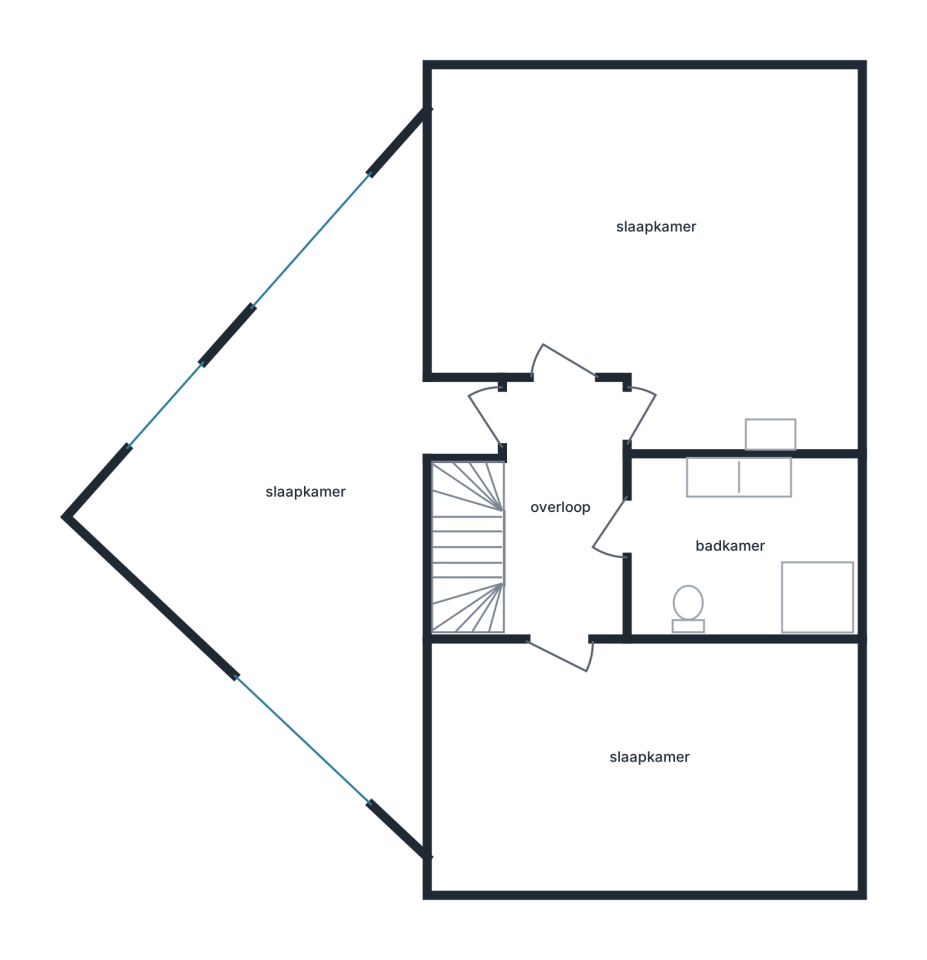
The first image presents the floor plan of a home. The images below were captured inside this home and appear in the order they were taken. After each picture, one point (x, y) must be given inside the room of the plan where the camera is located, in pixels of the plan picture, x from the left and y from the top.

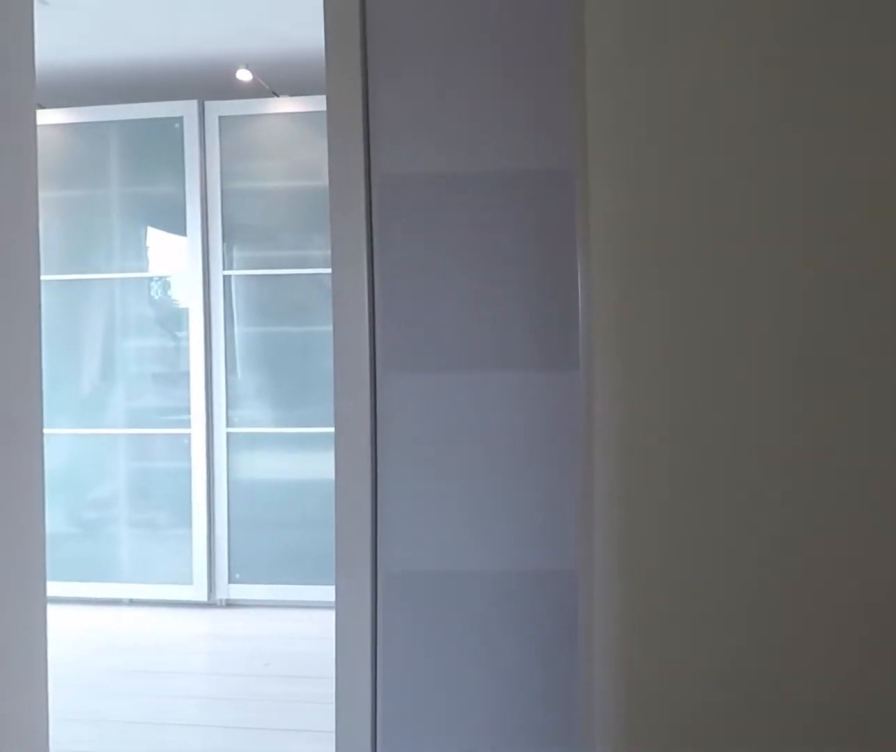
(605, 600)
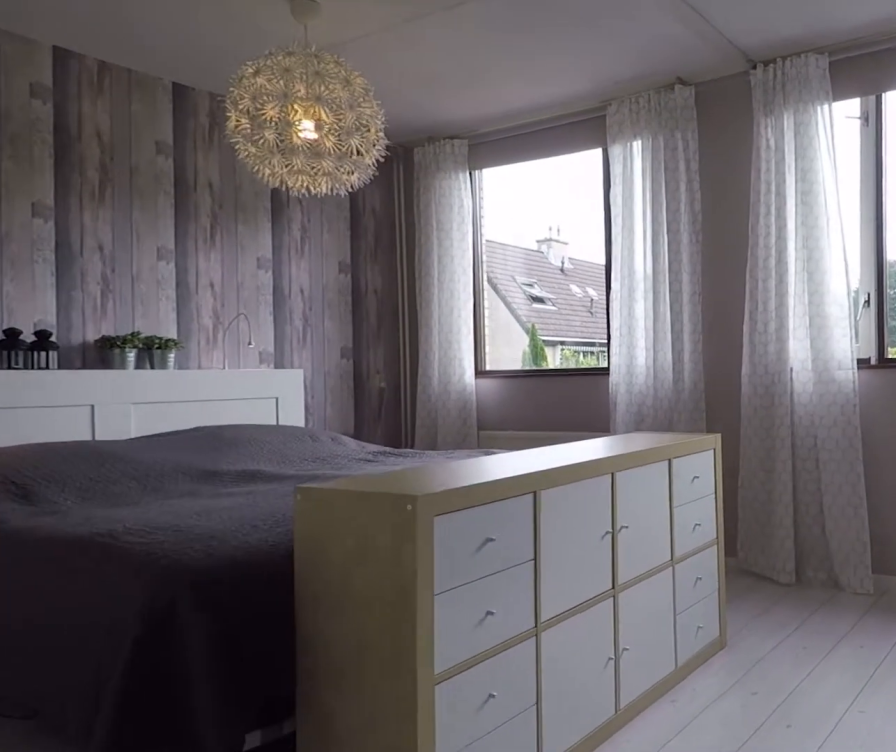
(851, 262)
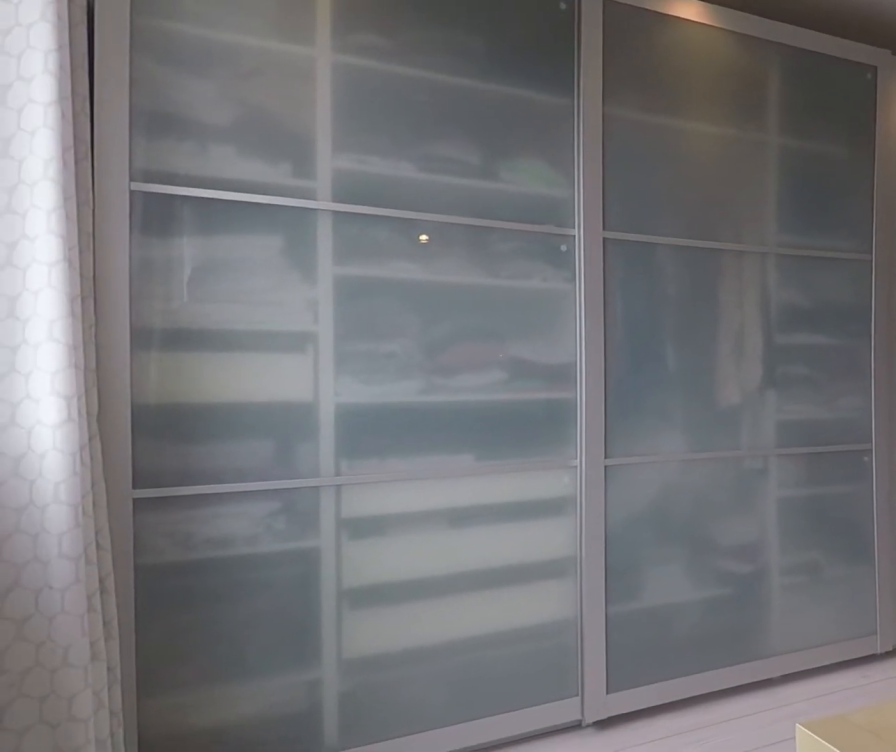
(851, 262)
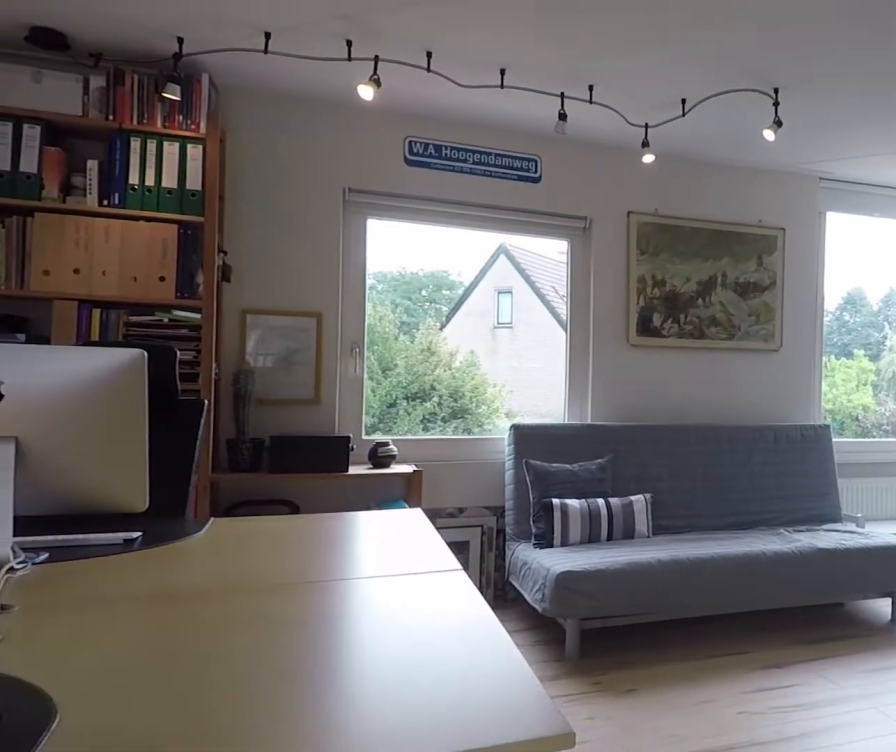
(321, 656)
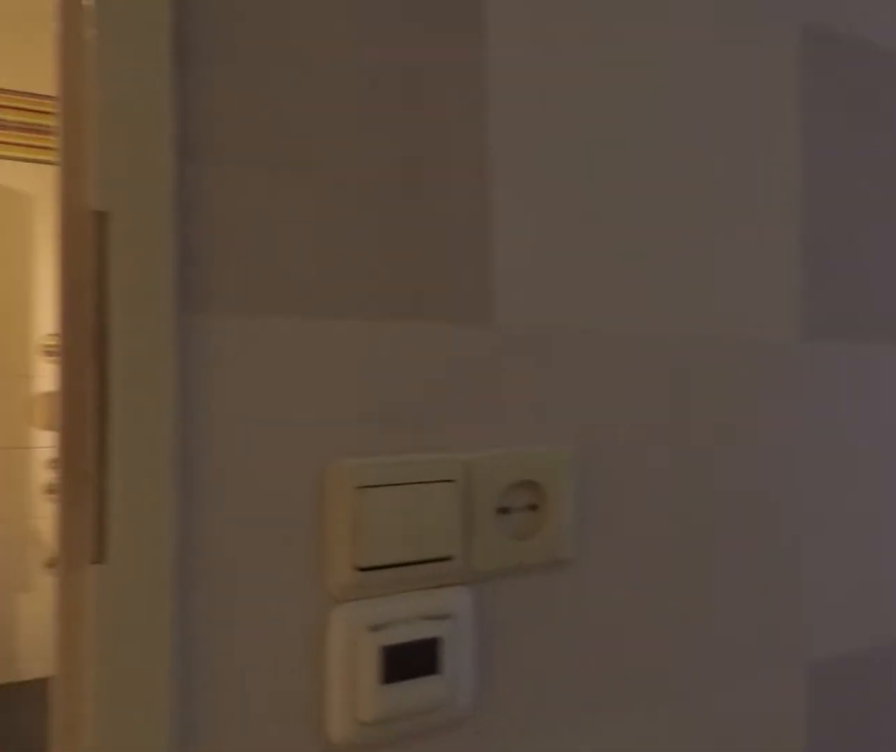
(604, 605)
